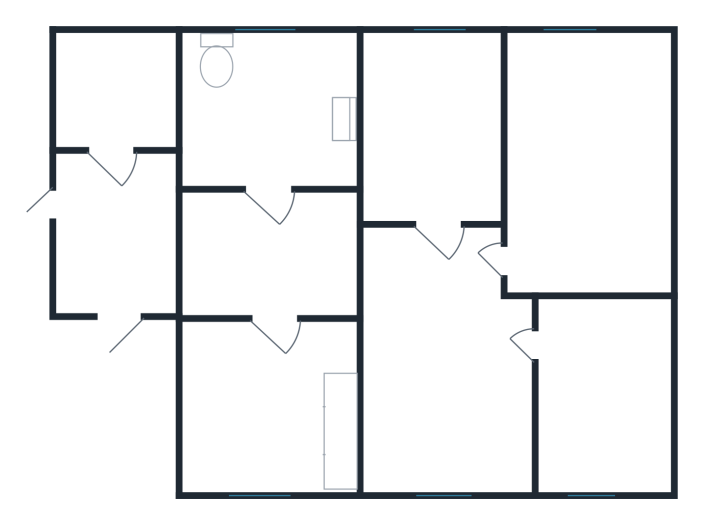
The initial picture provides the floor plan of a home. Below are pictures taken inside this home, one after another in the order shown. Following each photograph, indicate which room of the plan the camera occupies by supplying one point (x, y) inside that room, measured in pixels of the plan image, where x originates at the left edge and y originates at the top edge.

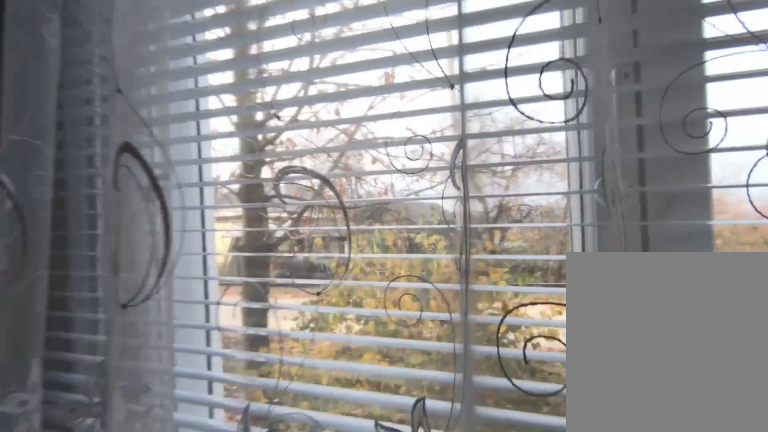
(442, 473)
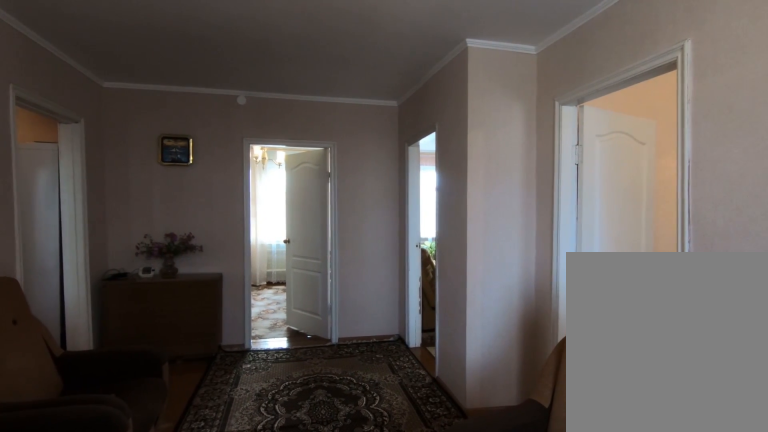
(442, 473)
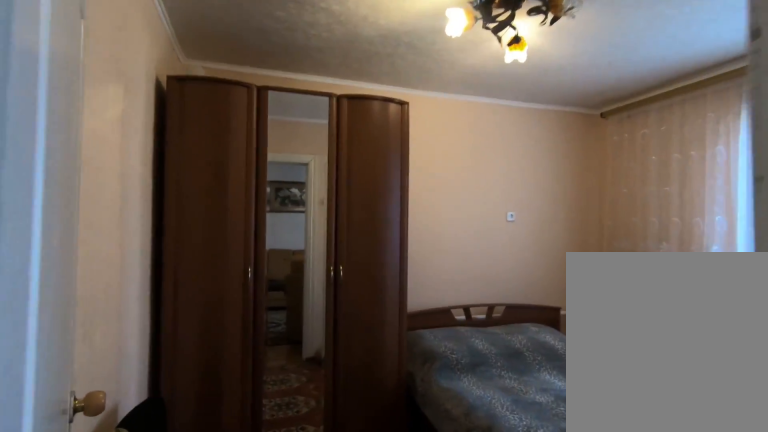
(517, 372)
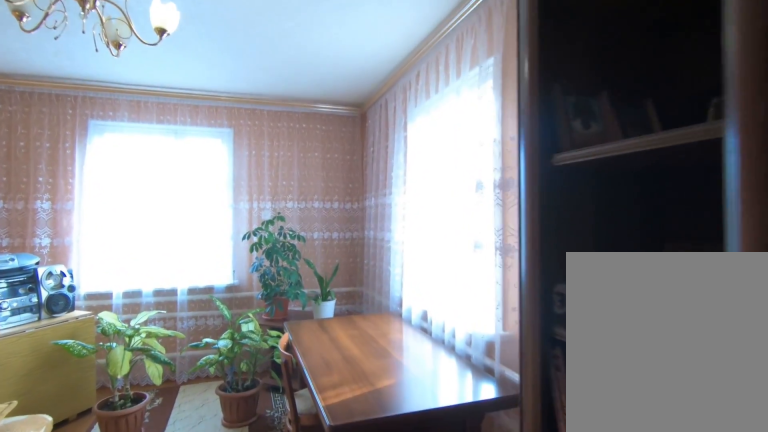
(534, 269)
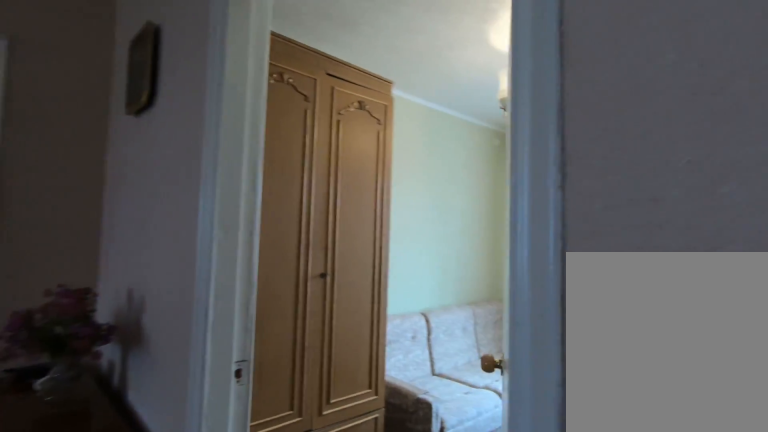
(440, 234)
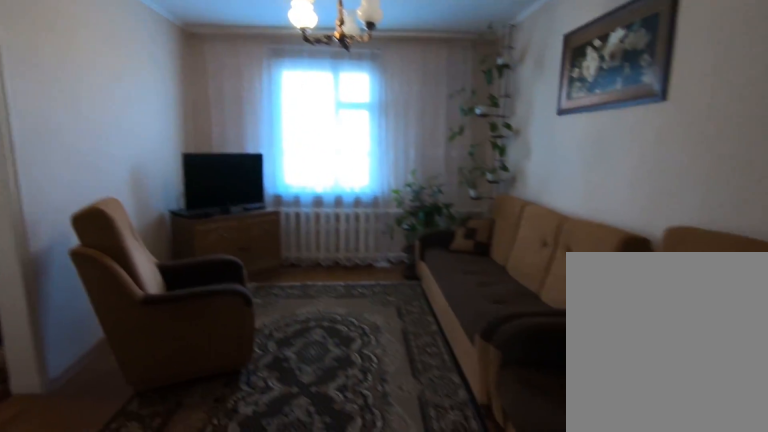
(439, 293)
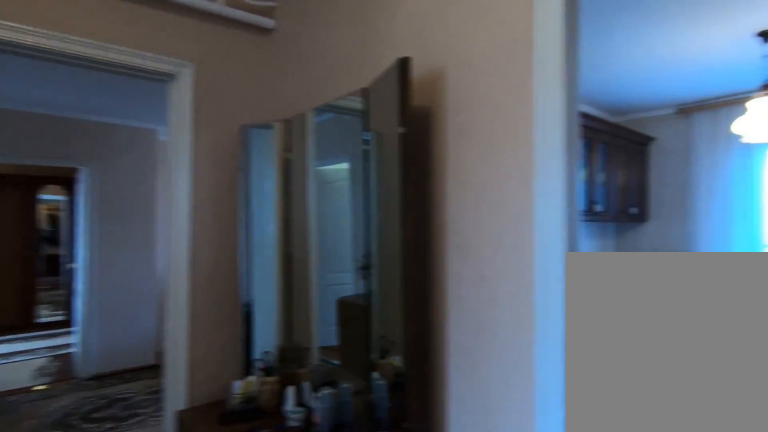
(286, 293)
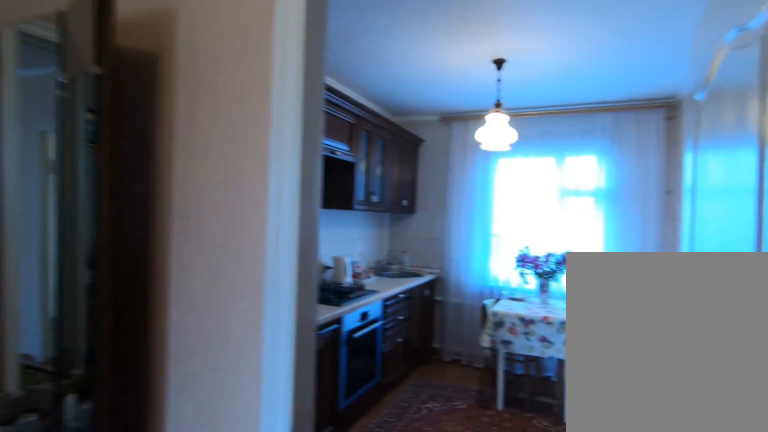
(286, 293)
